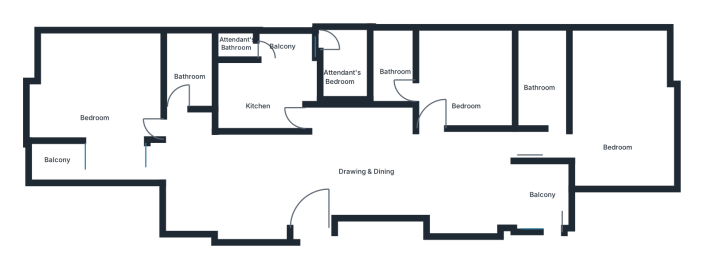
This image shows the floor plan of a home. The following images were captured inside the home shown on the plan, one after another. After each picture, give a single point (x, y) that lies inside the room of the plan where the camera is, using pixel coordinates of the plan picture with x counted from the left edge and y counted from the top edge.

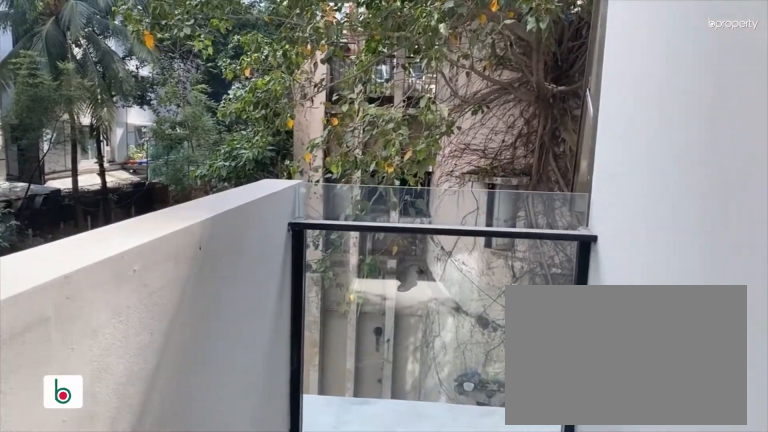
(66, 165)
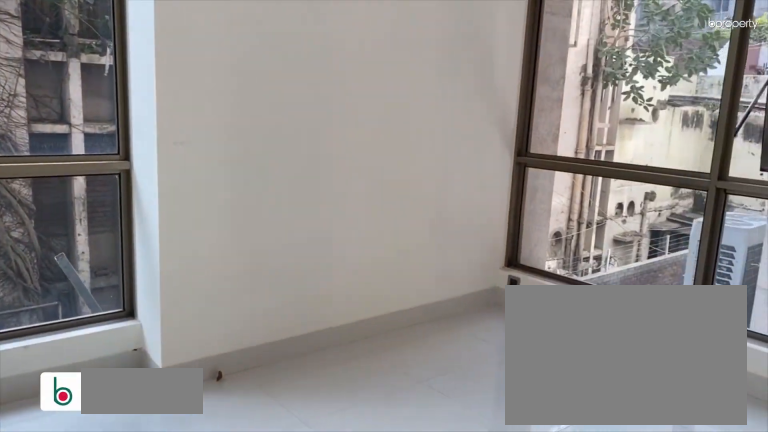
(94, 97)
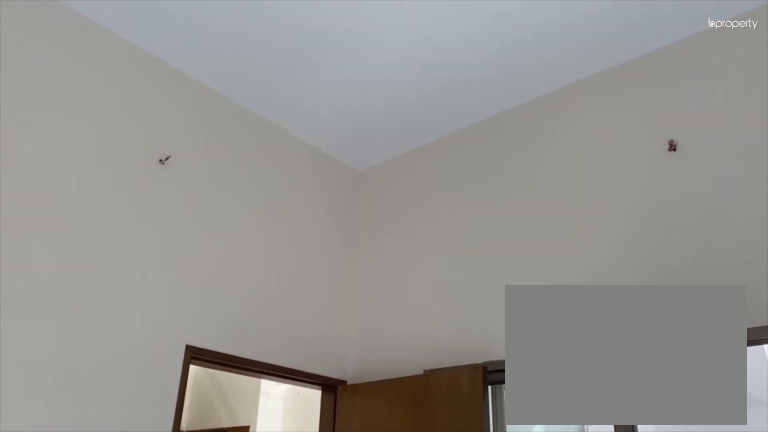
(94, 97)
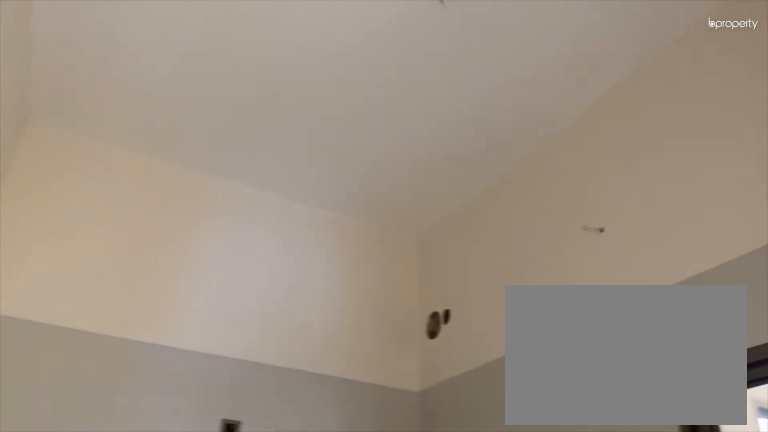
(259, 89)
